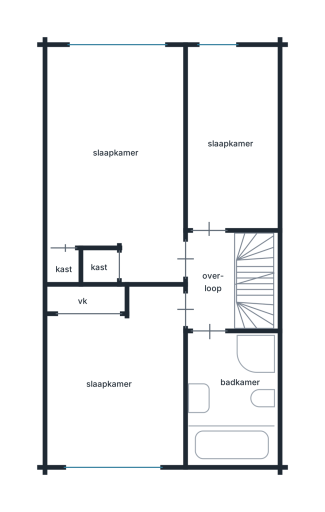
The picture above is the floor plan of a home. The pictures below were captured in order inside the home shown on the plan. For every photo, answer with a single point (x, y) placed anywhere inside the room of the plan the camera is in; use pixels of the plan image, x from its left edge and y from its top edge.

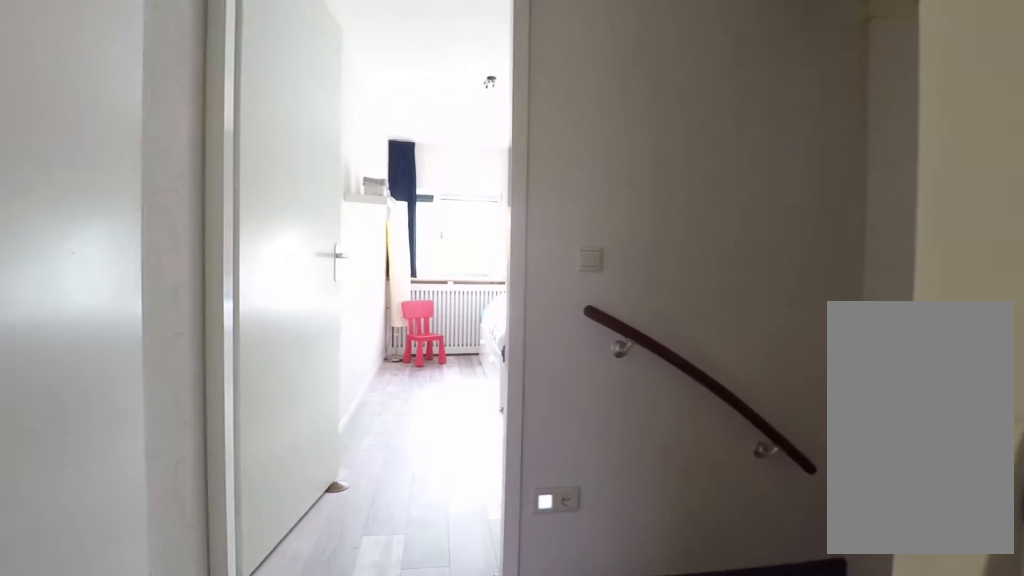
(211, 280)
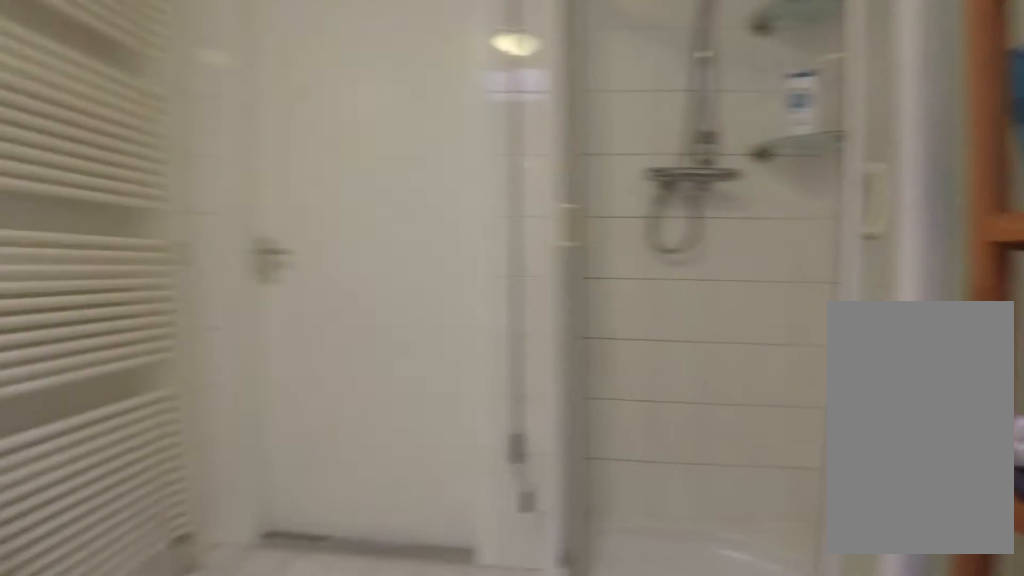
(232, 399)
